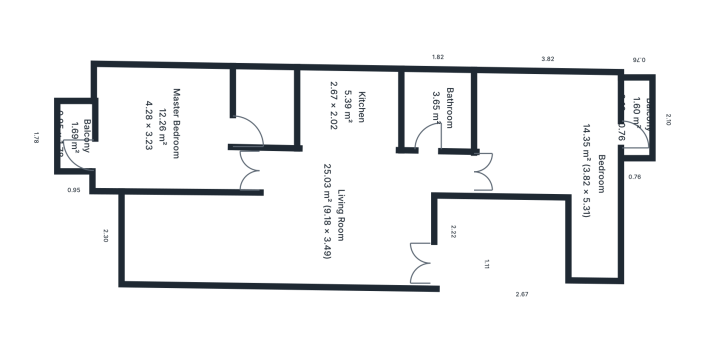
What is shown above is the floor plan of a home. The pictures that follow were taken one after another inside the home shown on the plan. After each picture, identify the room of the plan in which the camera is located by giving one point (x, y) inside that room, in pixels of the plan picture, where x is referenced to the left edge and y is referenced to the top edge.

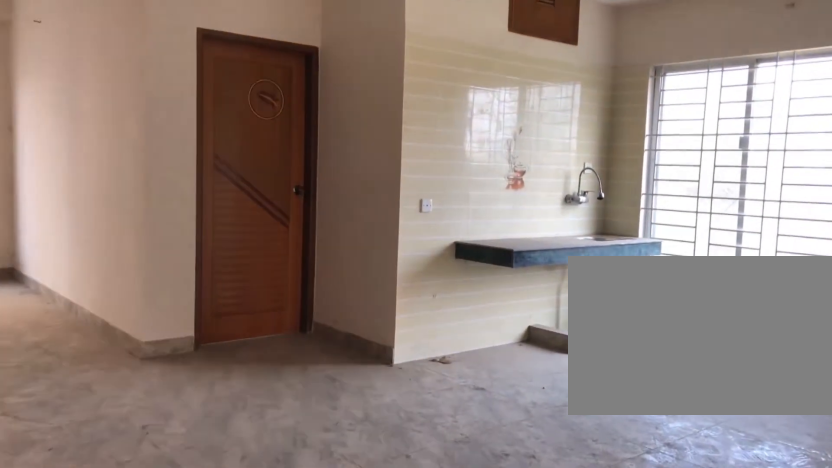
(397, 246)
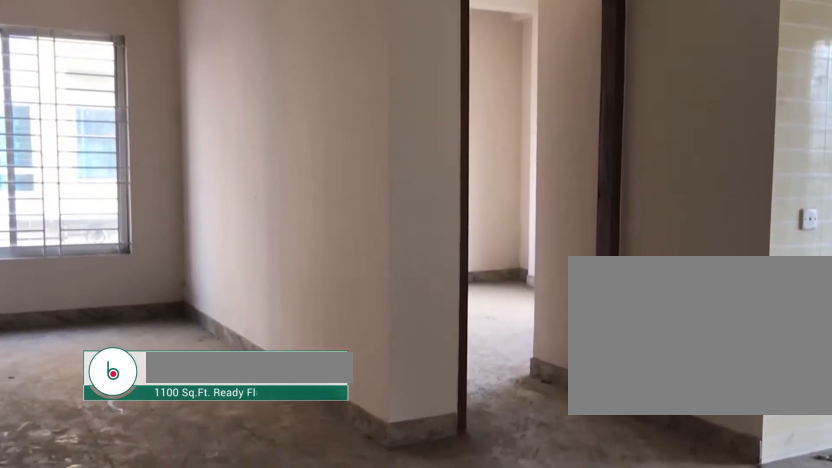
(324, 228)
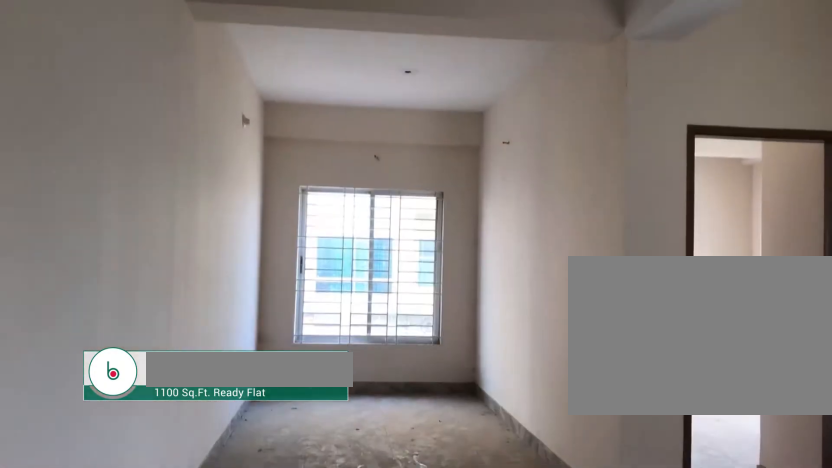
(324, 228)
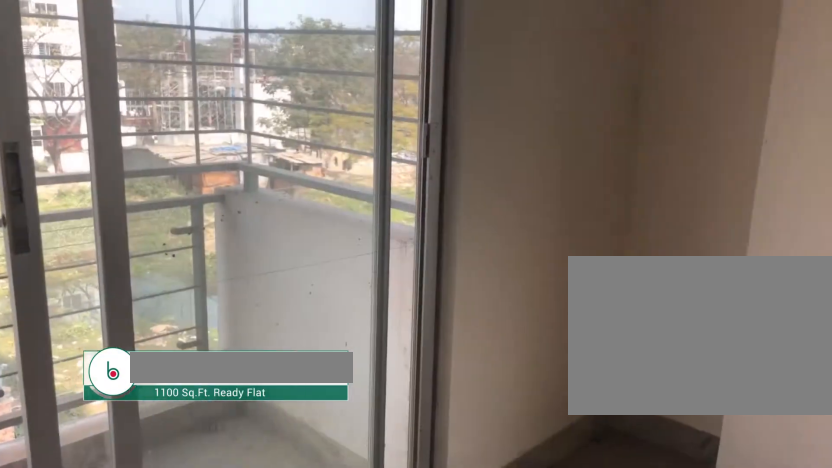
(204, 149)
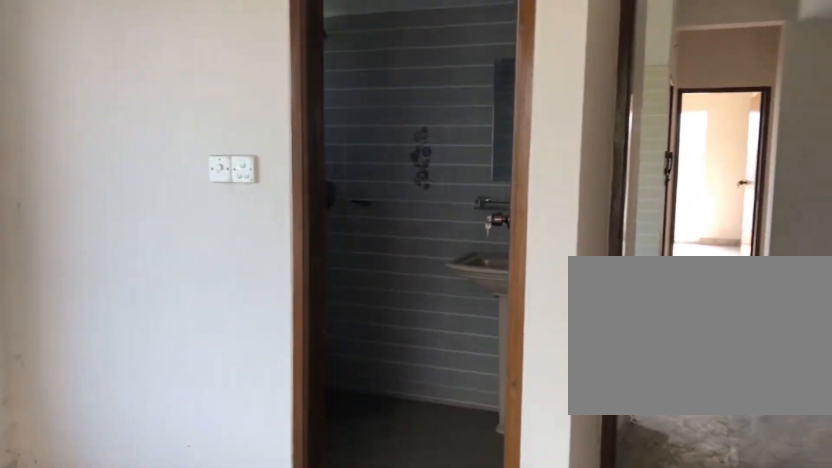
(204, 148)
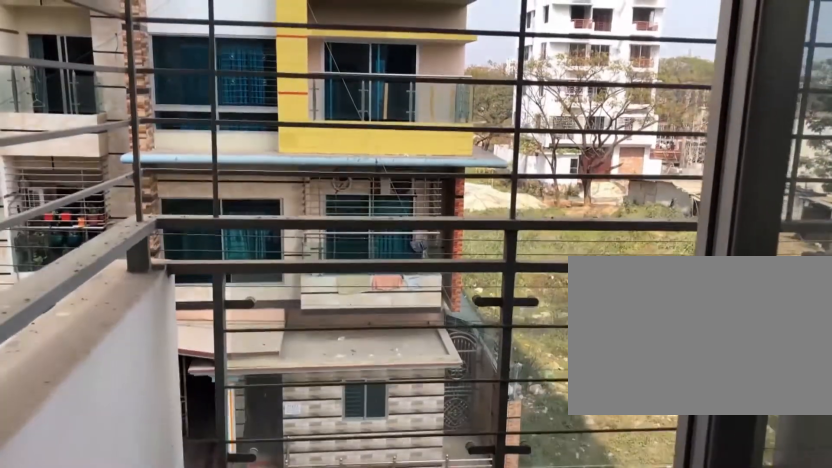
(73, 135)
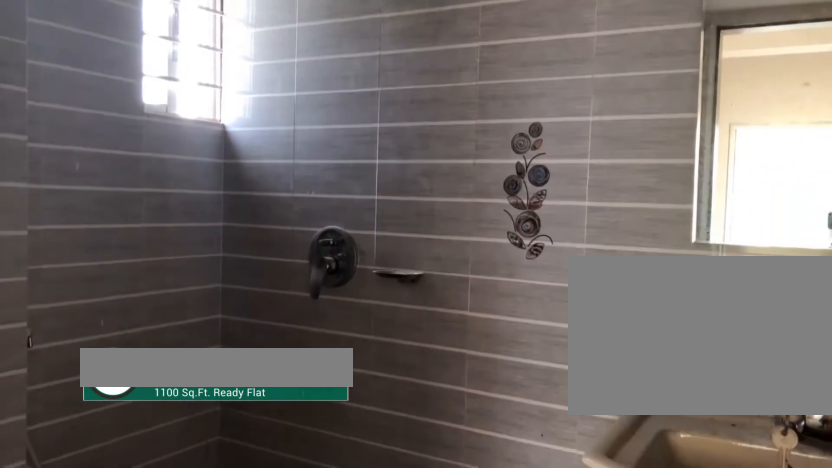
(275, 102)
